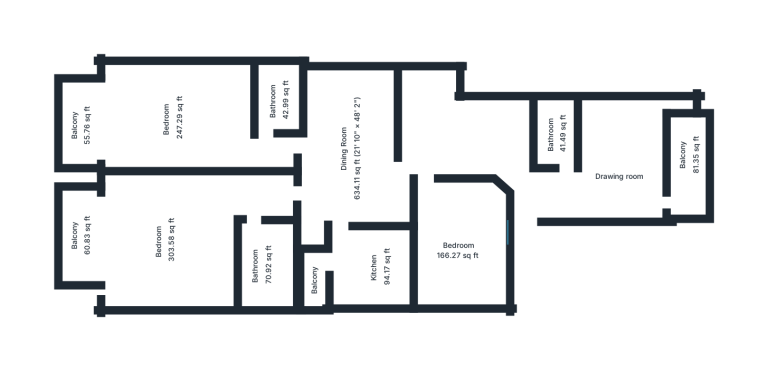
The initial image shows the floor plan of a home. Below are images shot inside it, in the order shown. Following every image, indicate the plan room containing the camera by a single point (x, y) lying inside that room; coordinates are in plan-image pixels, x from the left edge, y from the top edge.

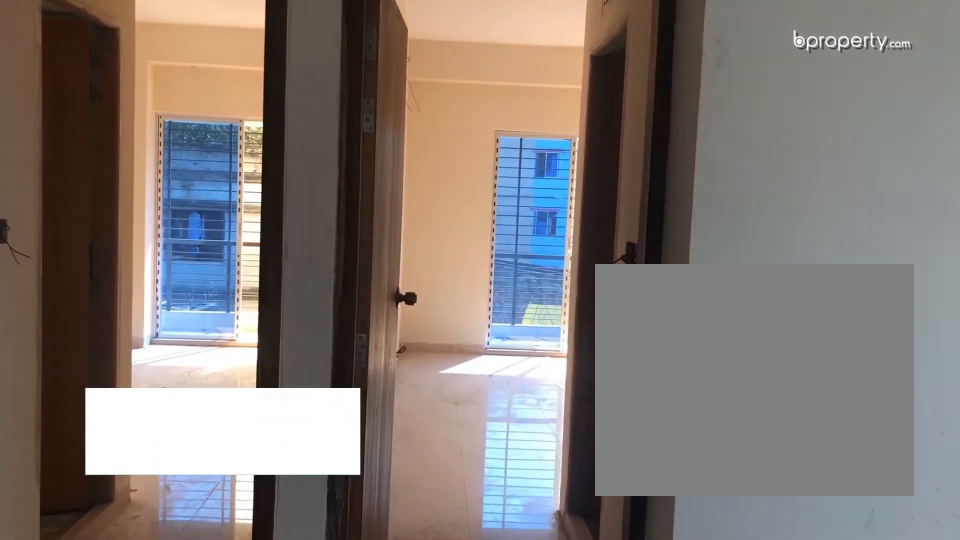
(327, 145)
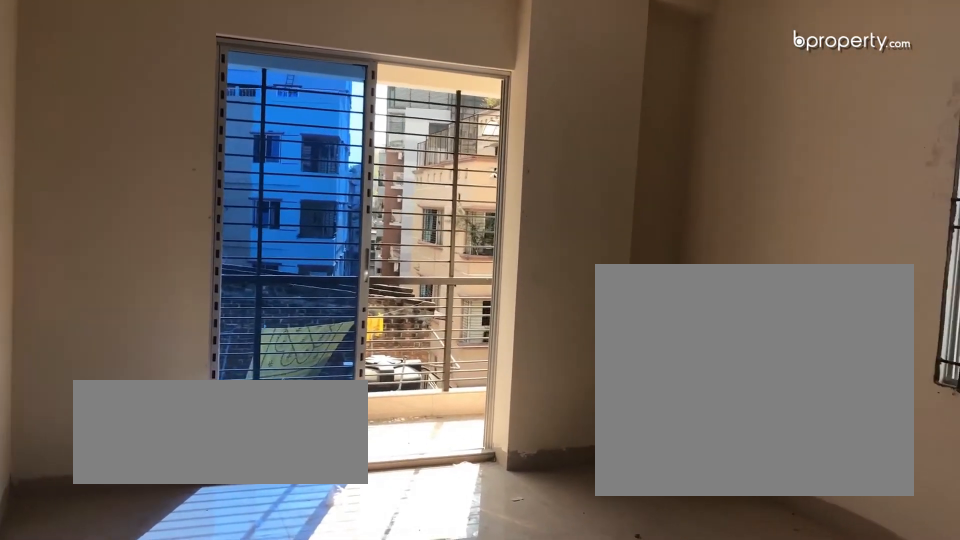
(170, 123)
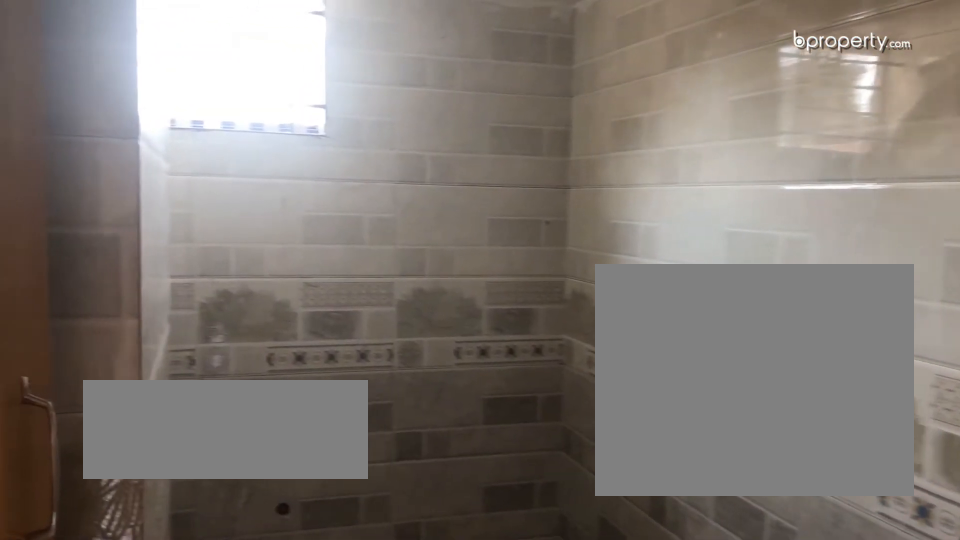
(278, 103)
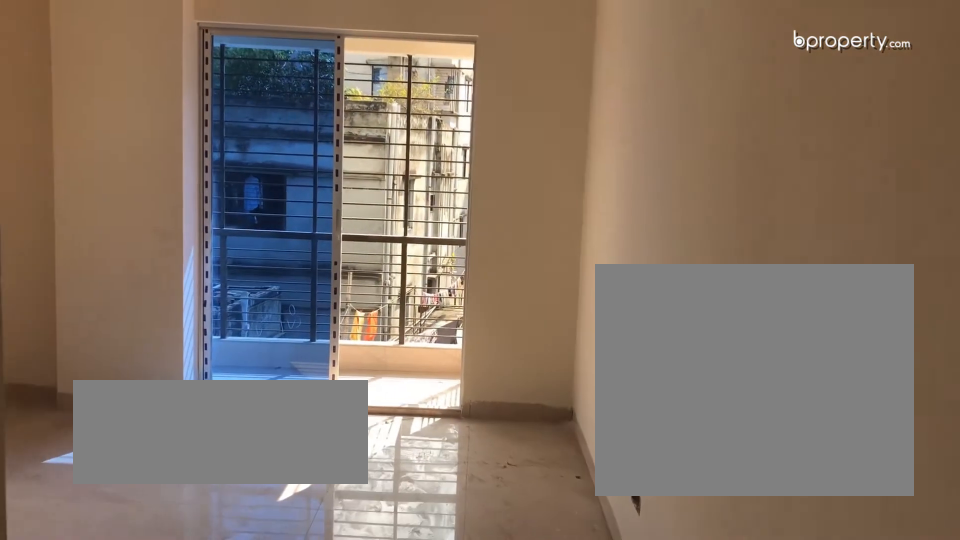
(170, 237)
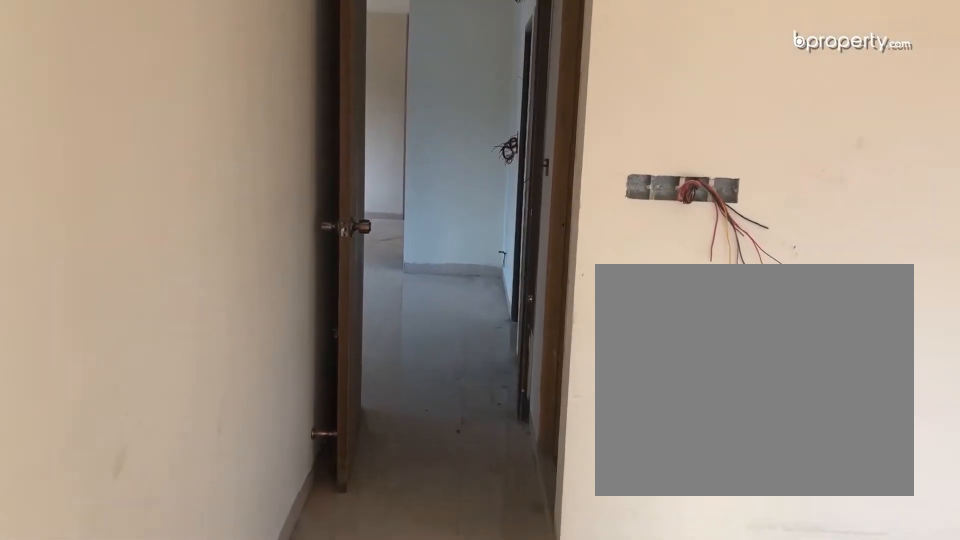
(170, 237)
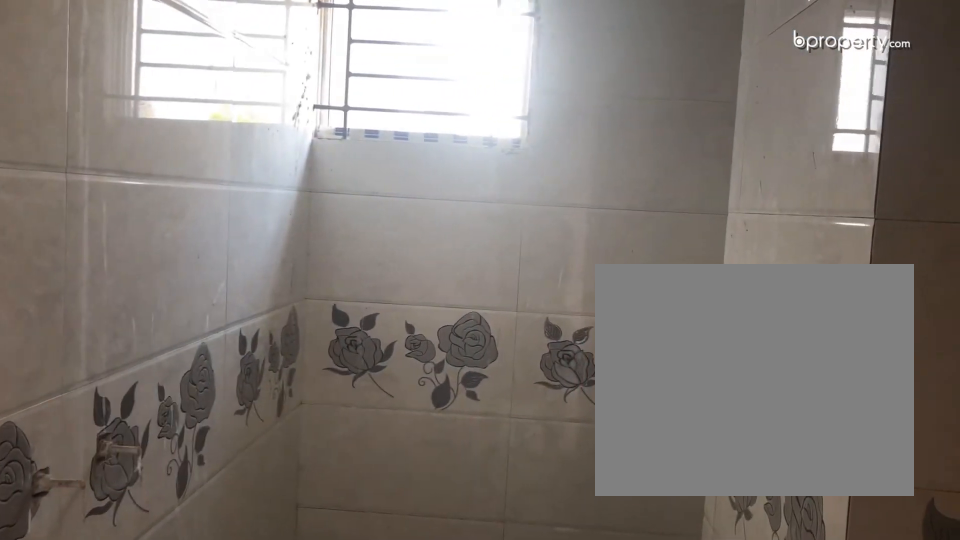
(261, 272)
